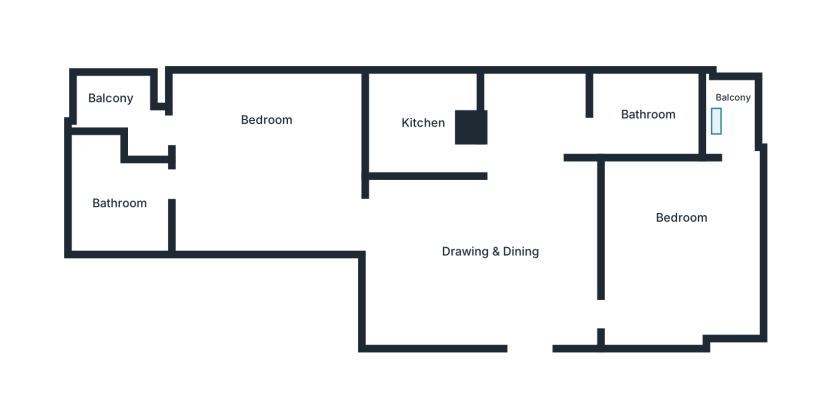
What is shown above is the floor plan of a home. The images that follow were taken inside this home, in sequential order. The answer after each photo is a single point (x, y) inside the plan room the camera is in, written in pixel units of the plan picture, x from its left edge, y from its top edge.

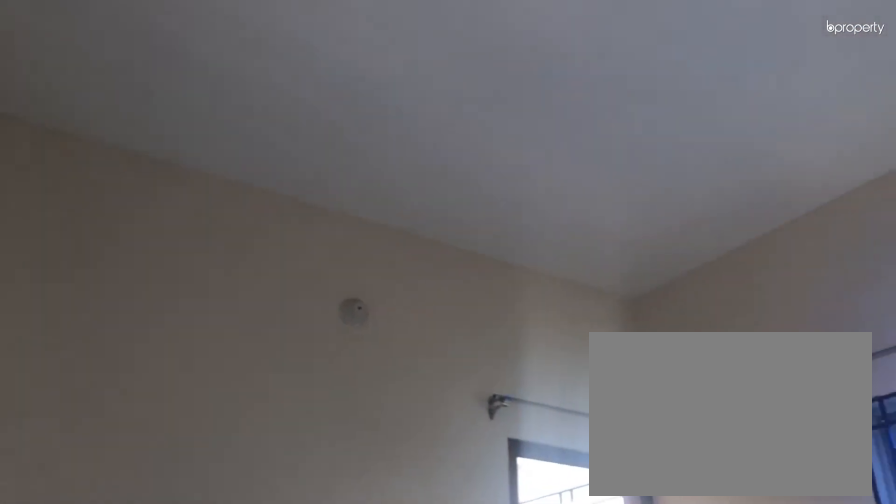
(683, 254)
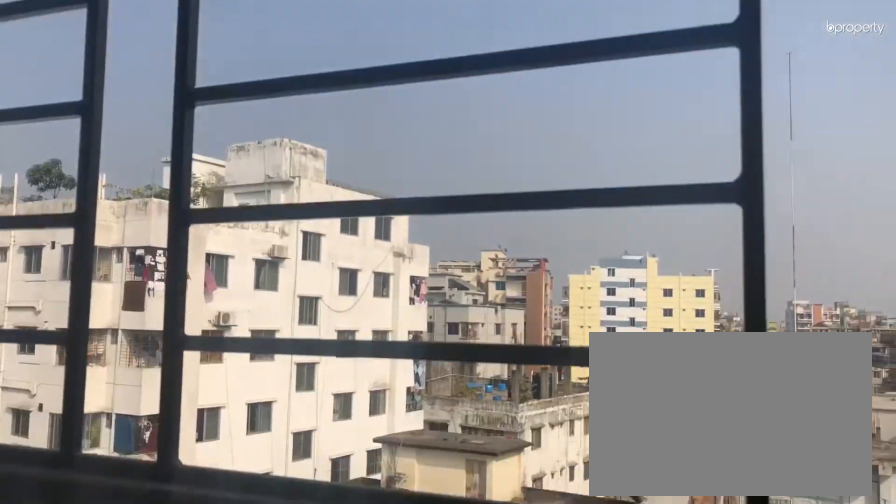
(735, 107)
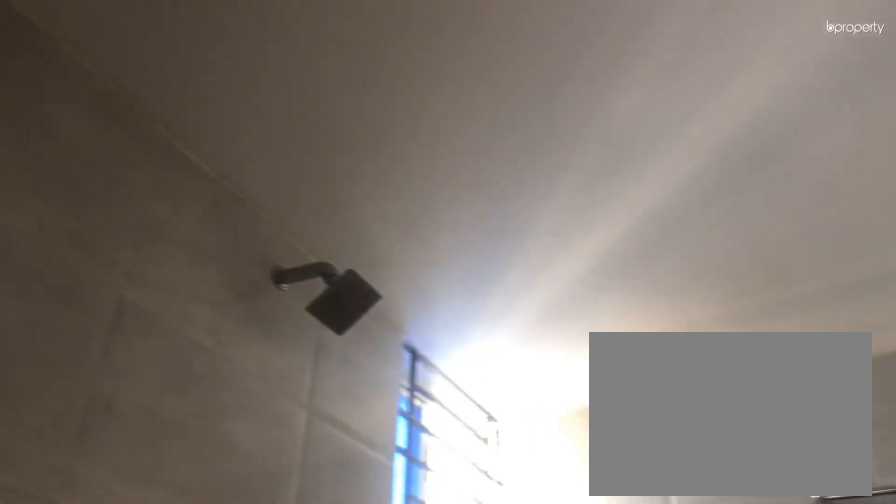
(653, 110)
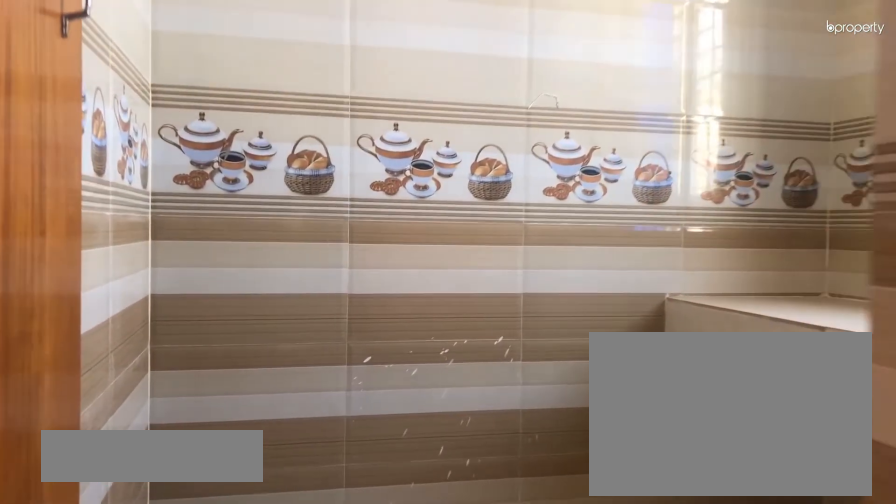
(421, 122)
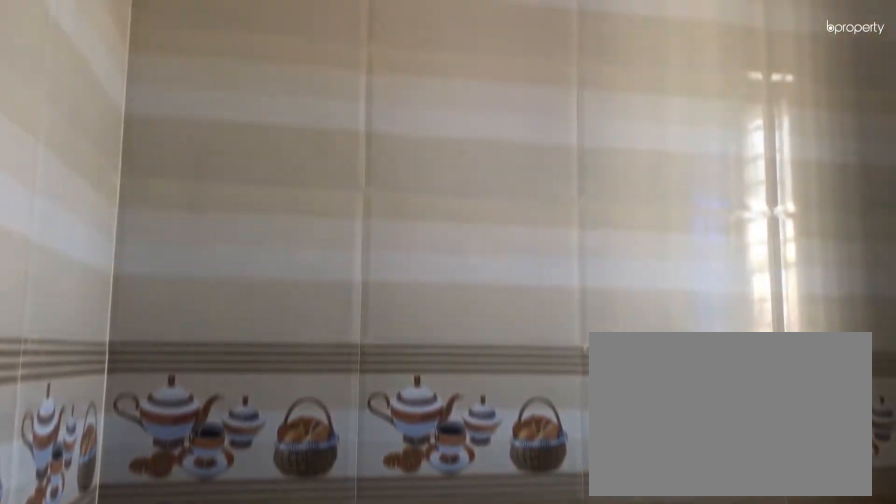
(421, 122)
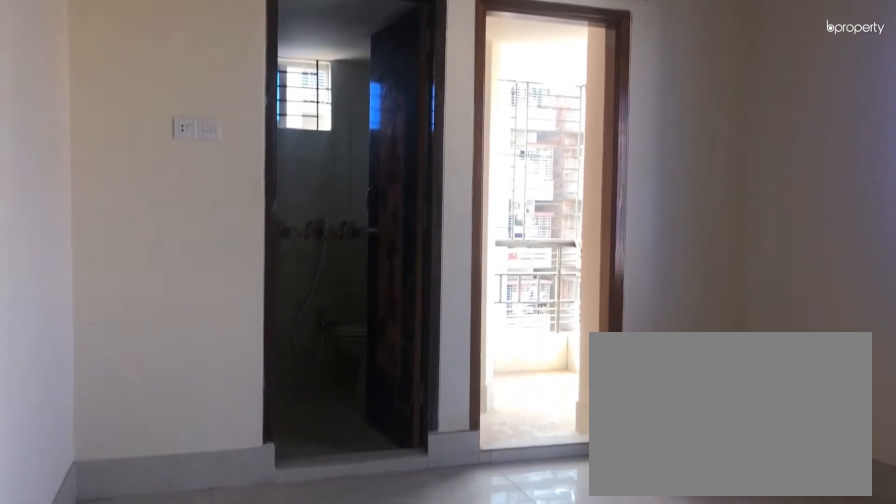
(259, 162)
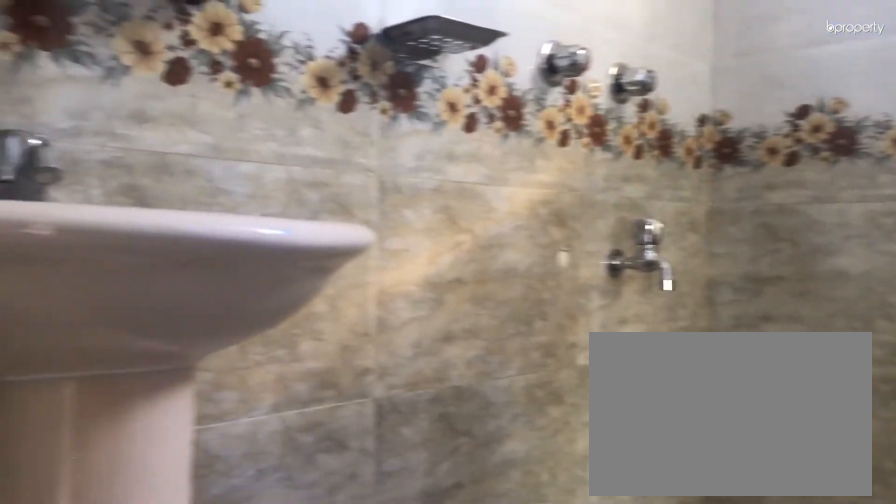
(116, 202)
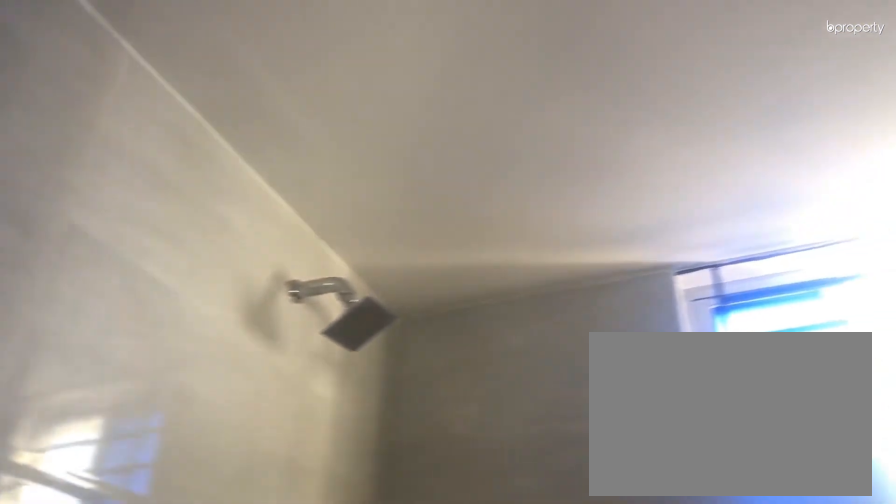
(116, 202)
